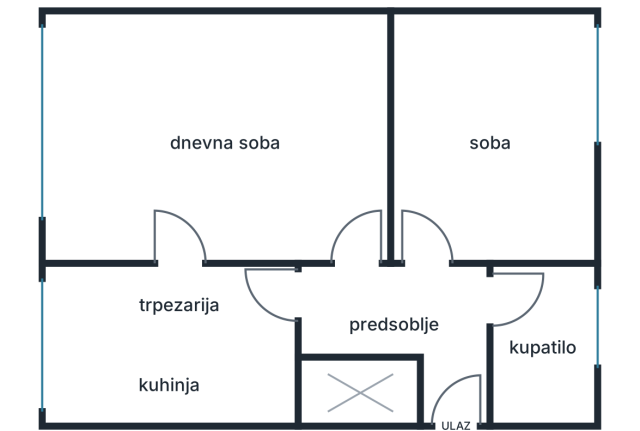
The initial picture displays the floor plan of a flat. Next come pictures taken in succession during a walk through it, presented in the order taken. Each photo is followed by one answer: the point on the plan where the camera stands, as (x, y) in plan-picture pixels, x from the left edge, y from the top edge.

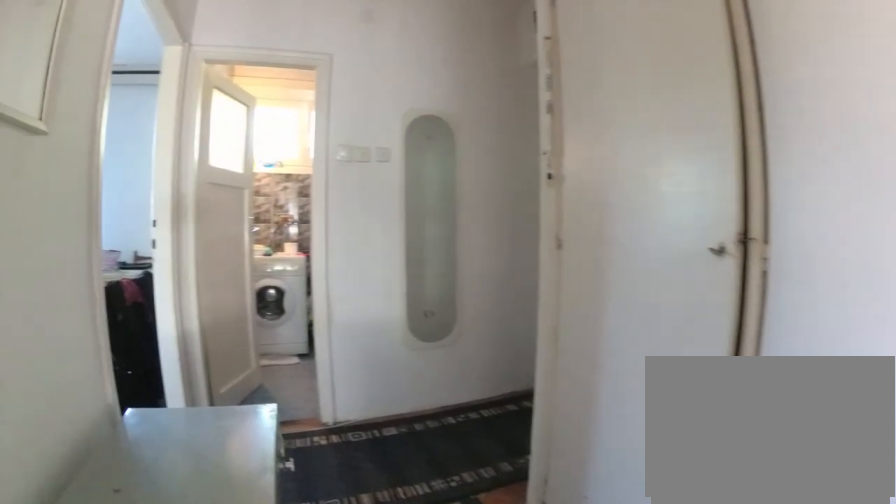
(336, 284)
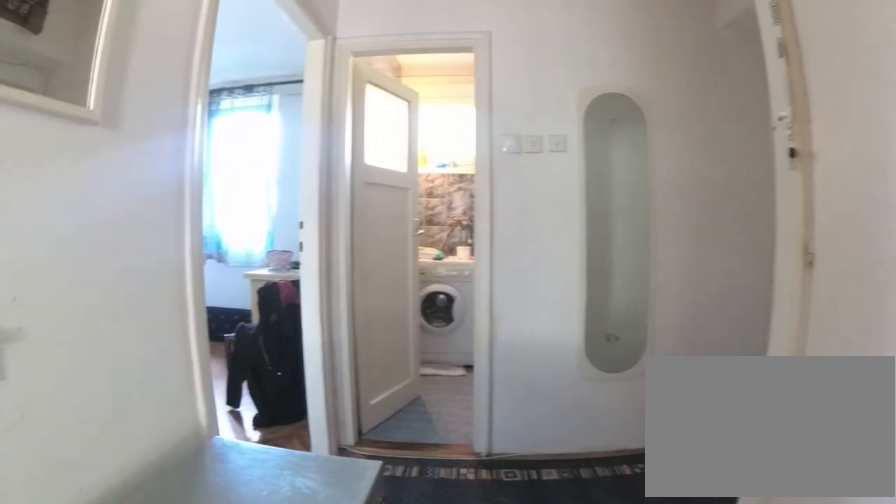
(351, 315)
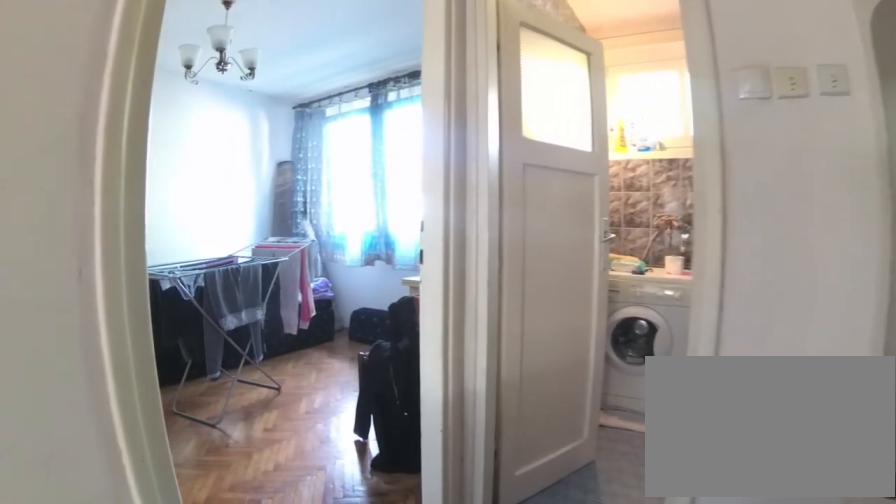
(395, 315)
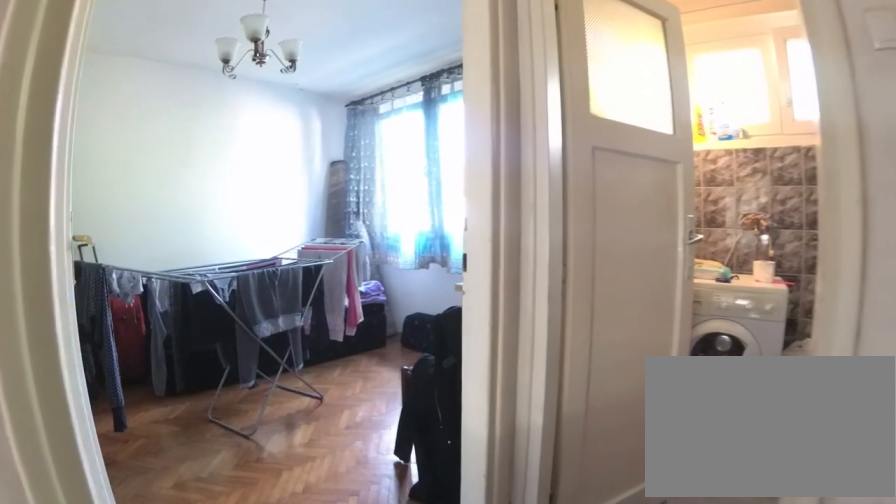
(407, 314)
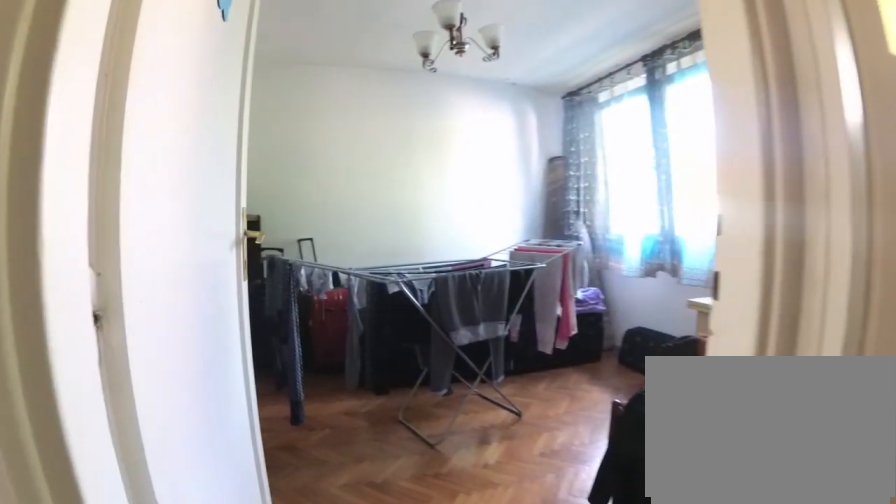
(419, 306)
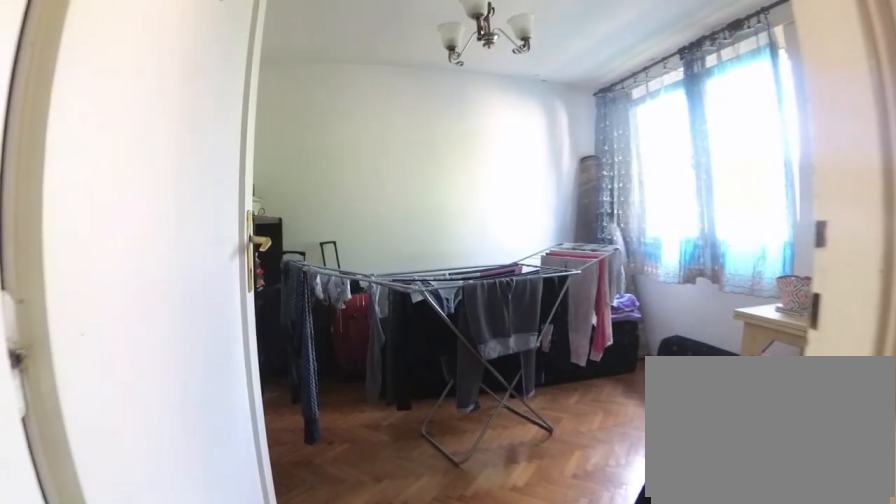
(422, 304)
